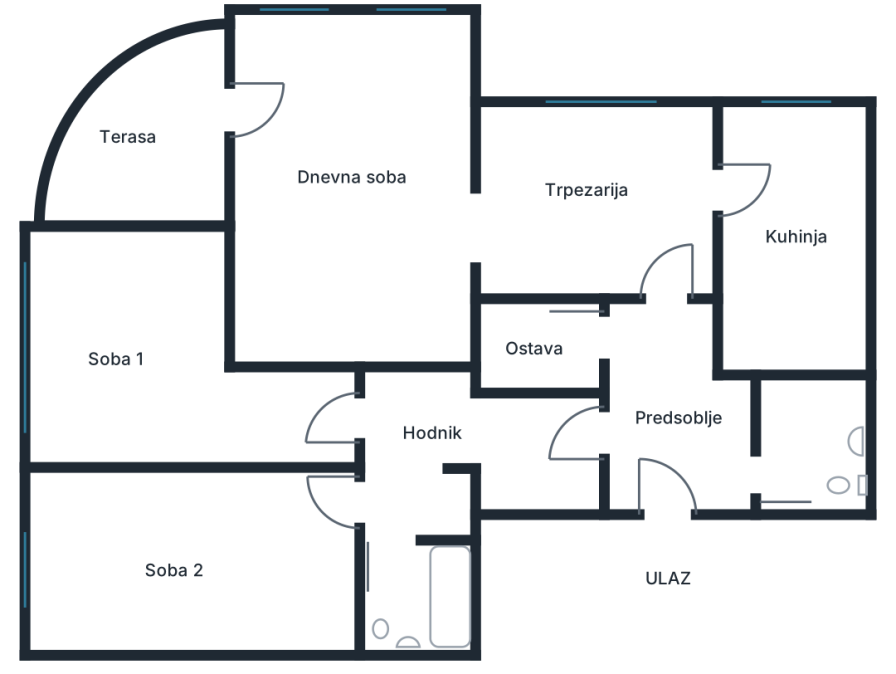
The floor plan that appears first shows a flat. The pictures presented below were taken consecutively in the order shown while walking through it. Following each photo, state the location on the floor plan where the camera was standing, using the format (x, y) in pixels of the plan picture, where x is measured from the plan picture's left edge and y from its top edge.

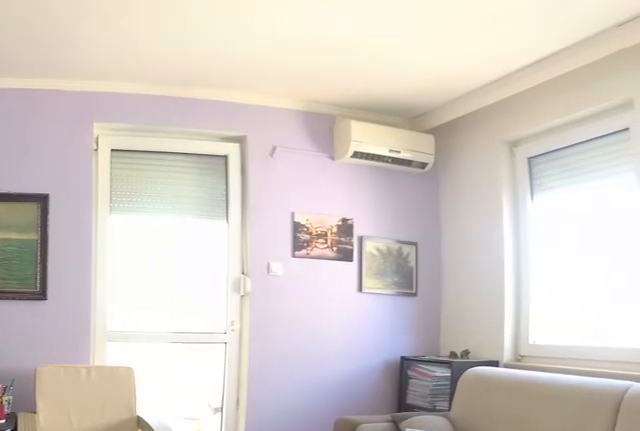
(470, 252)
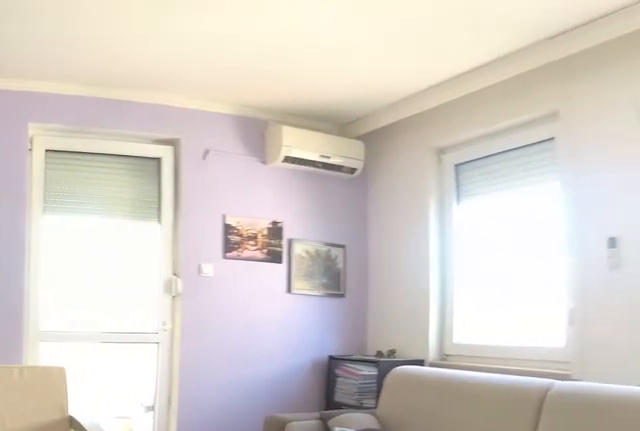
(470, 251)
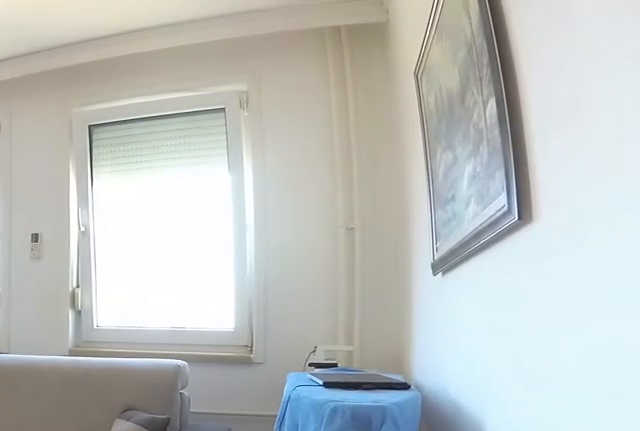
(461, 233)
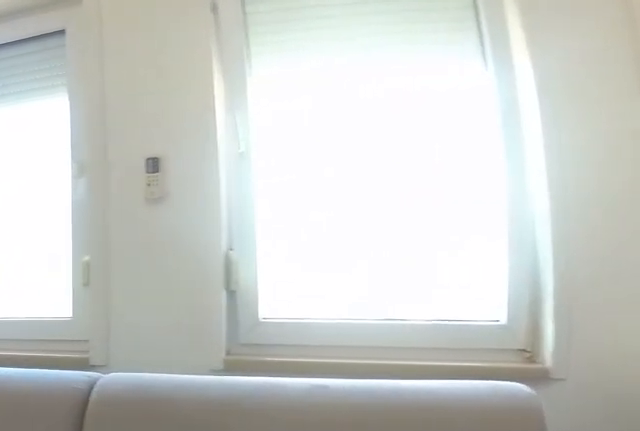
(438, 180)
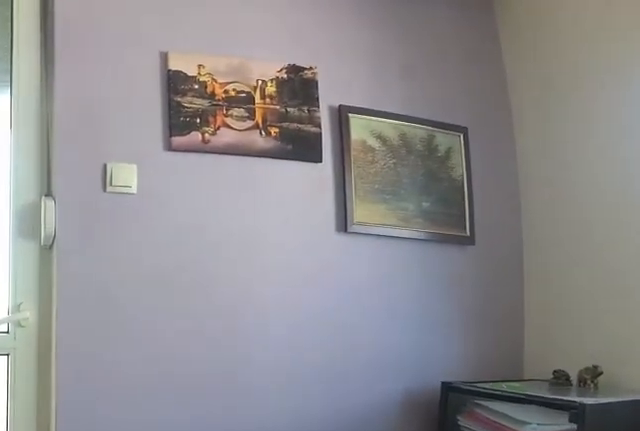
(376, 124)
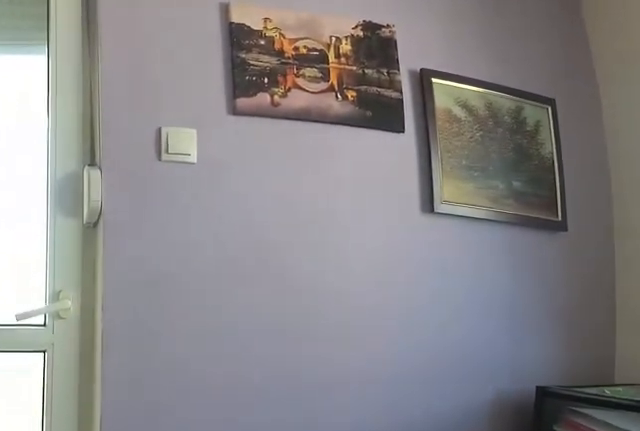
(353, 125)
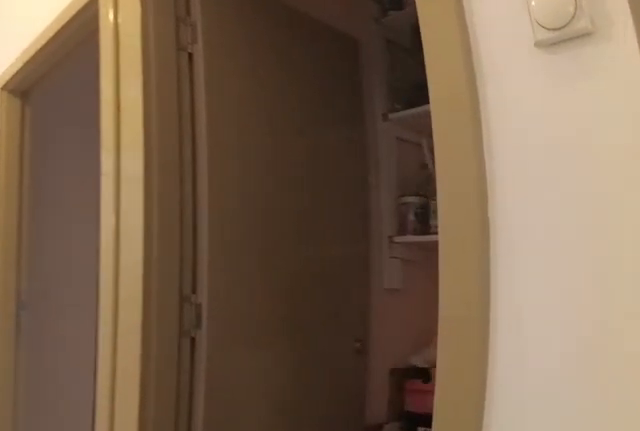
(657, 270)
